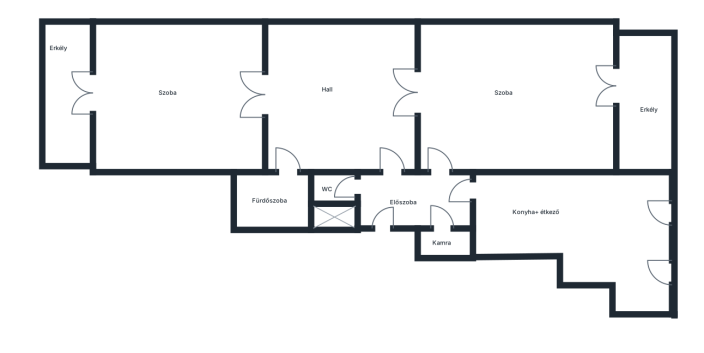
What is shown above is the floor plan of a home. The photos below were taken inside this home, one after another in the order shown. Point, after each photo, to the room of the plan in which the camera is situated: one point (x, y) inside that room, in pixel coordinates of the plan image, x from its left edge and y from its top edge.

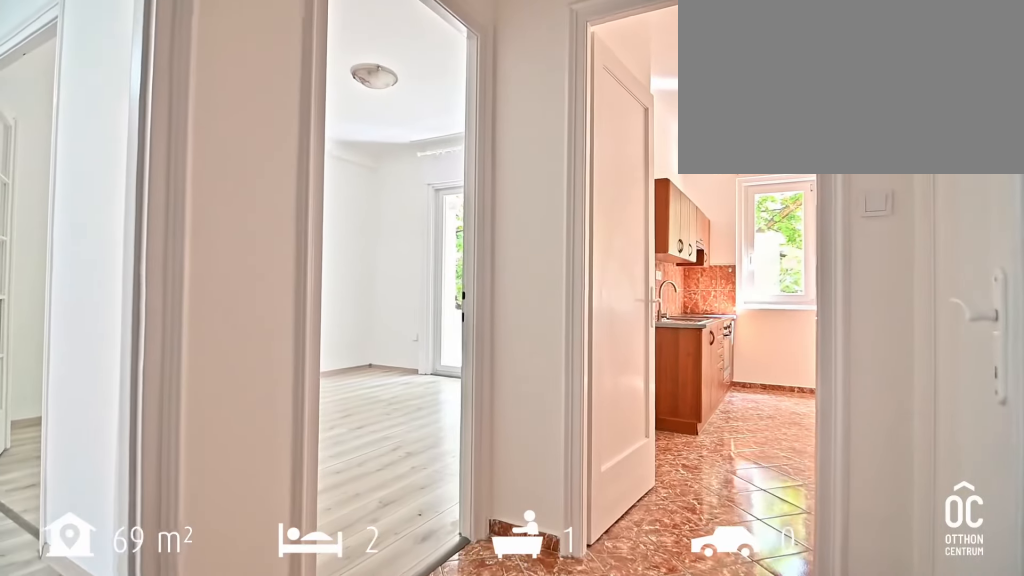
(412, 198)
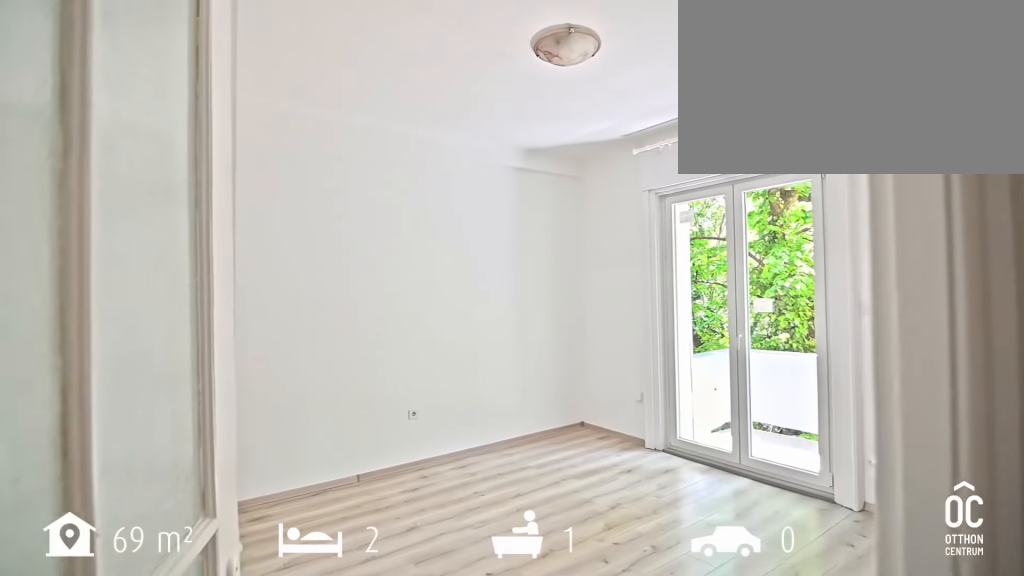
(511, 98)
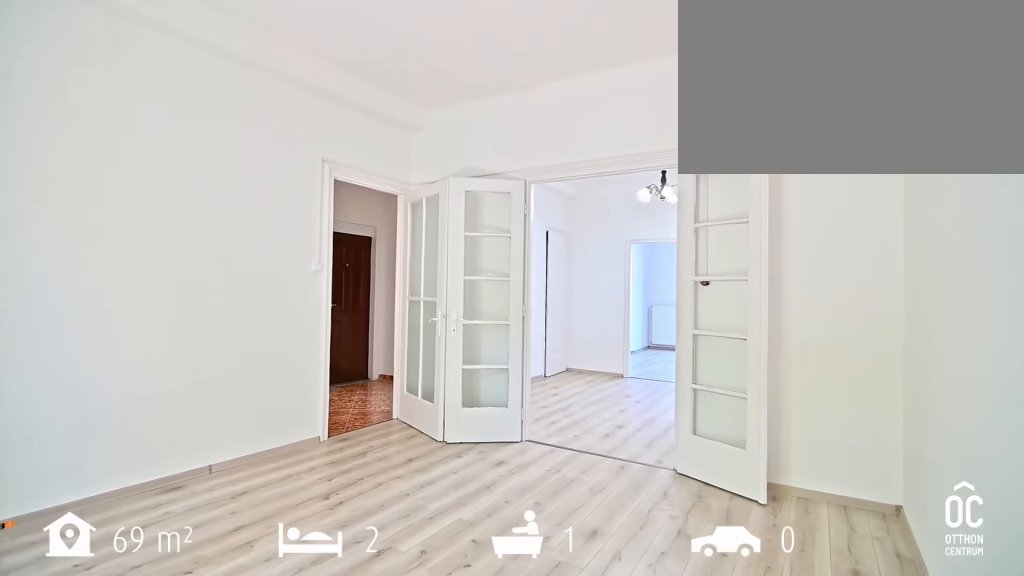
(511, 98)
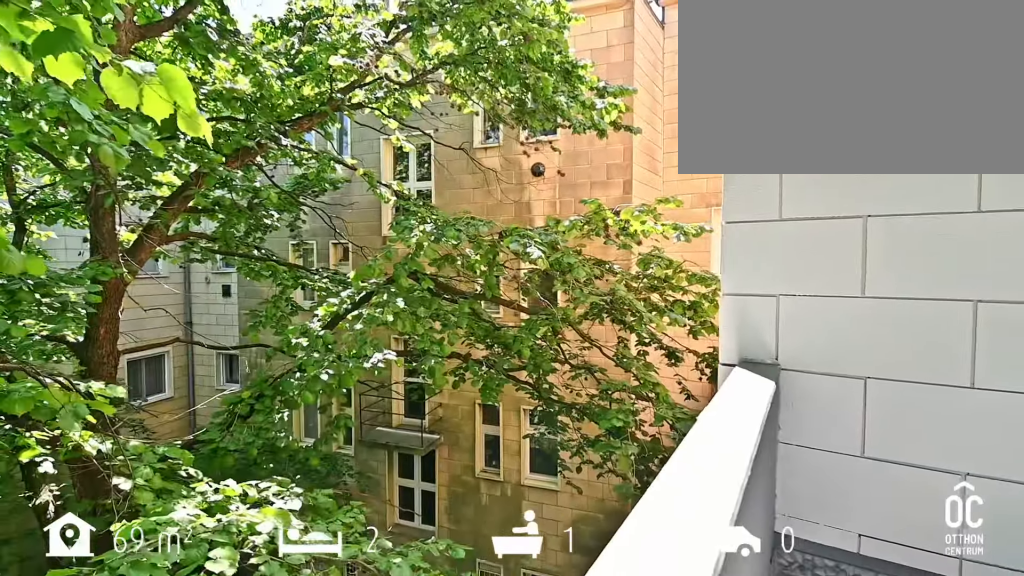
(642, 98)
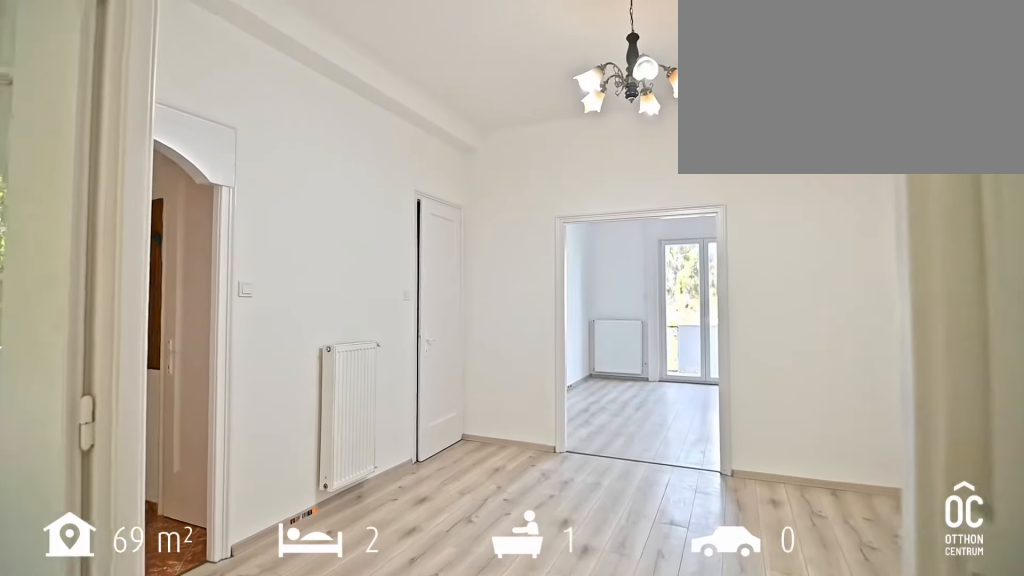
(338, 100)
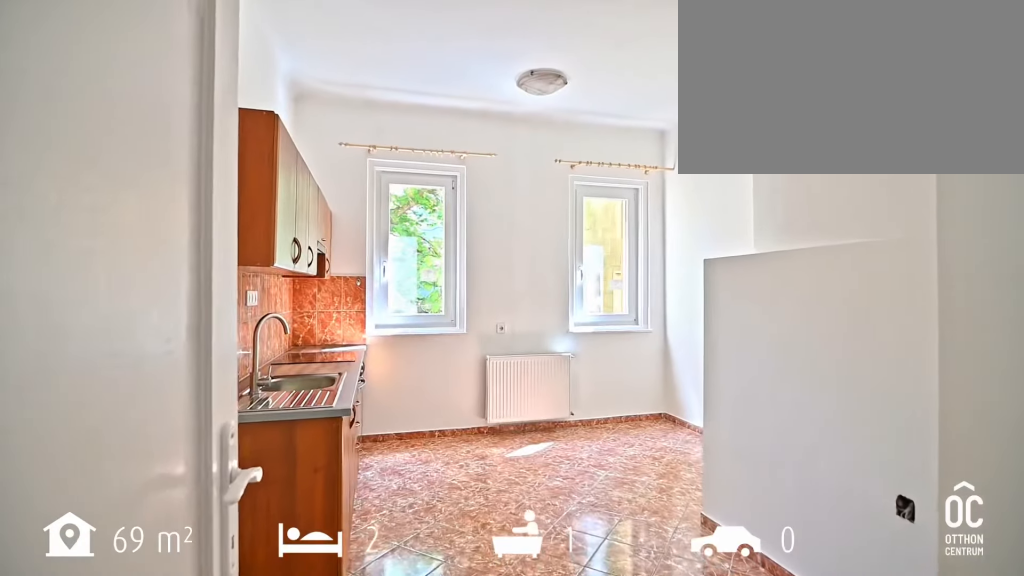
(587, 226)
